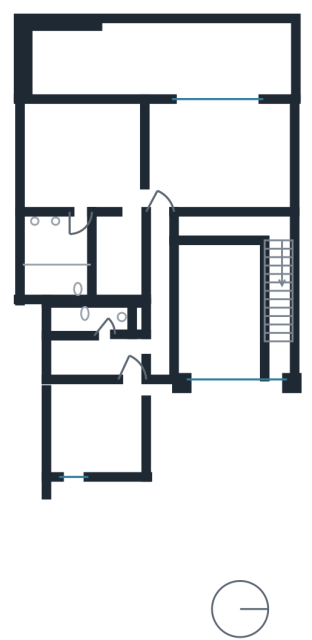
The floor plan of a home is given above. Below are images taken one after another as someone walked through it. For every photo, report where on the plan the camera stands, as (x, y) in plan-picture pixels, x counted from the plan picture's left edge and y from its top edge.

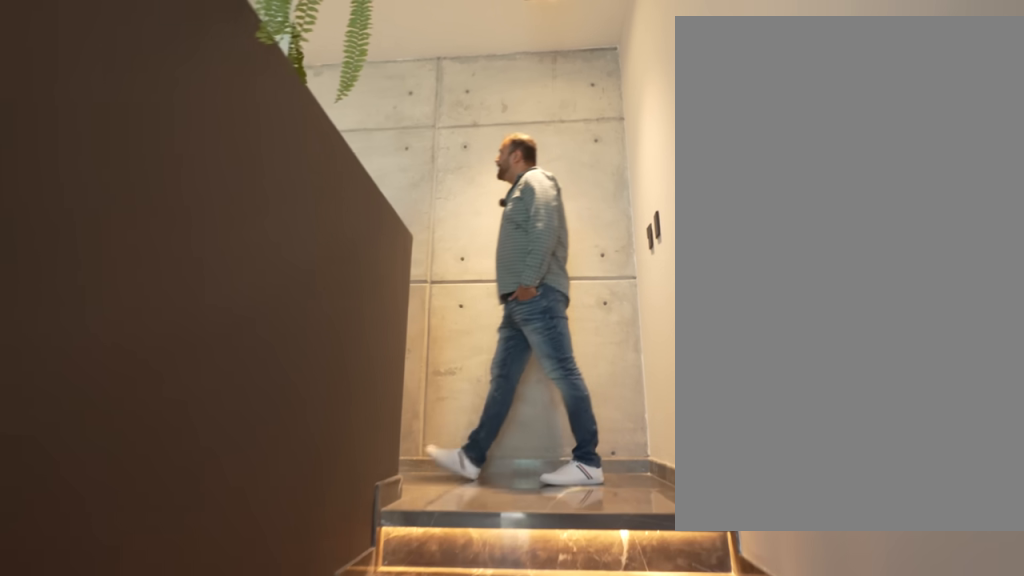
(278, 278)
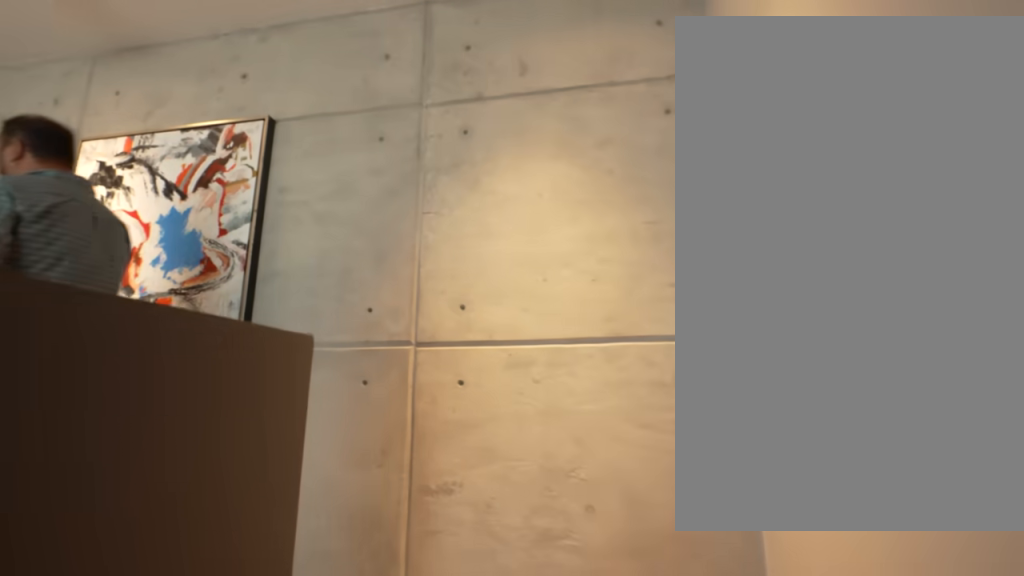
(278, 278)
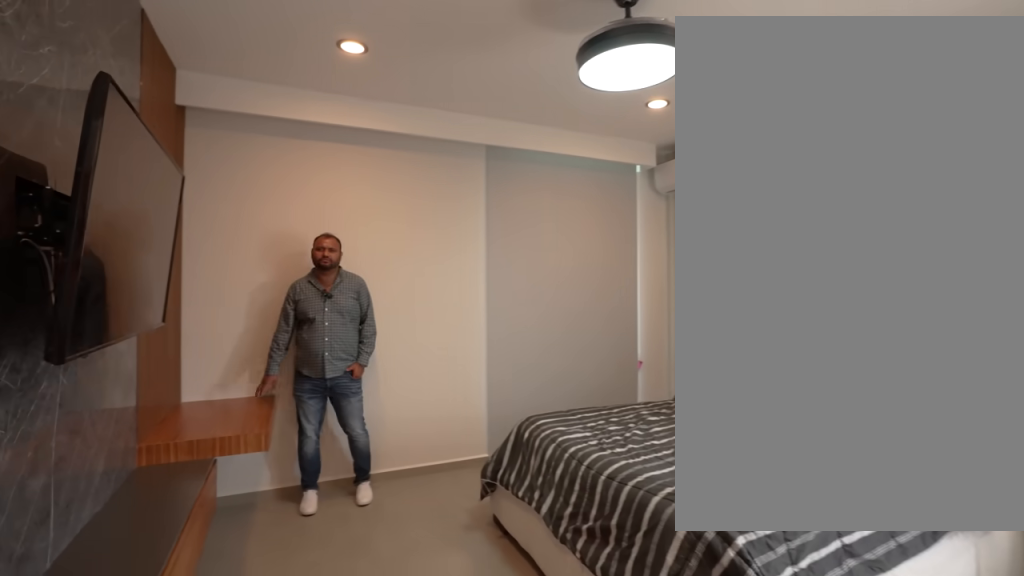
(123, 405)
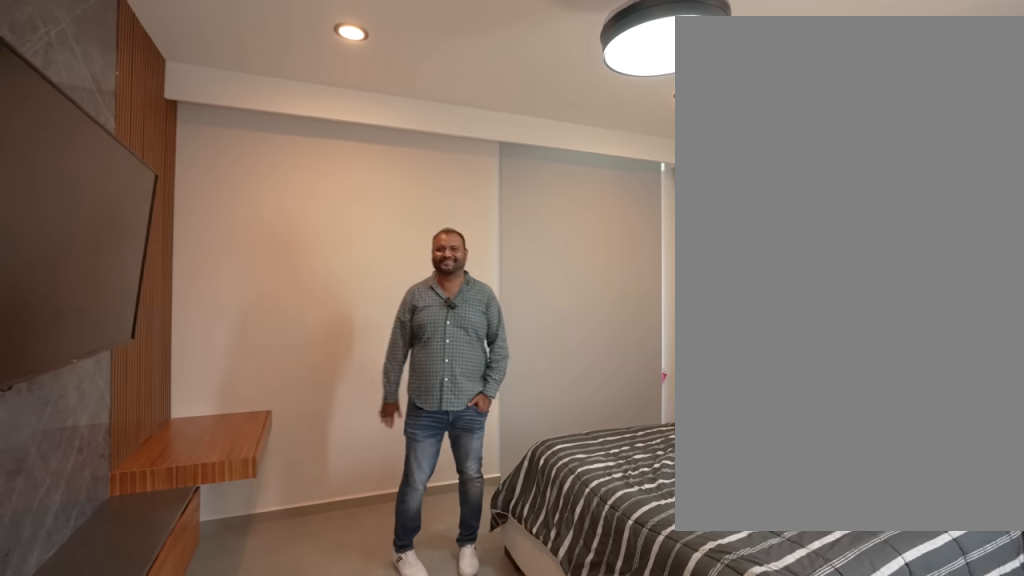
(122, 405)
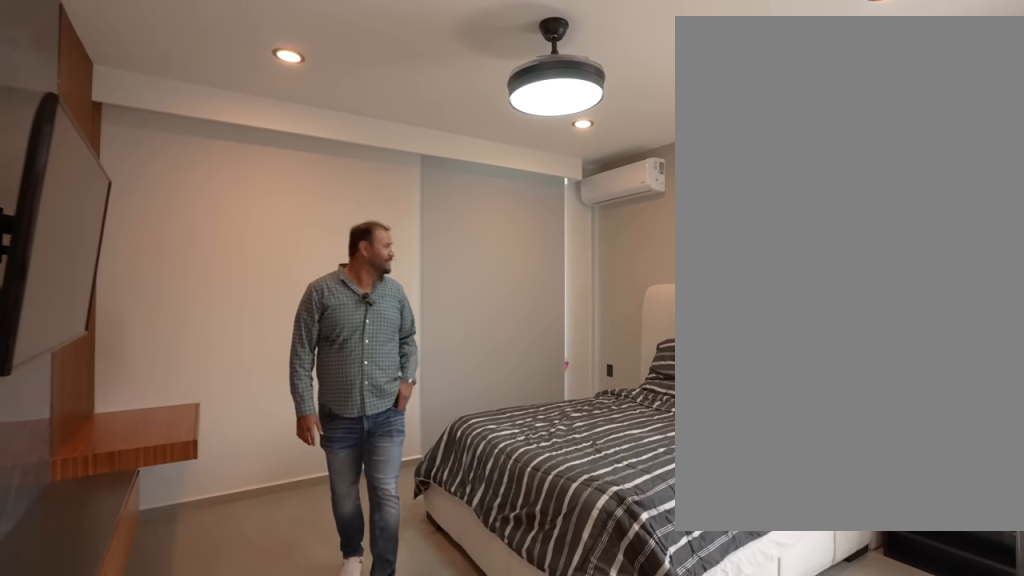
(122, 405)
